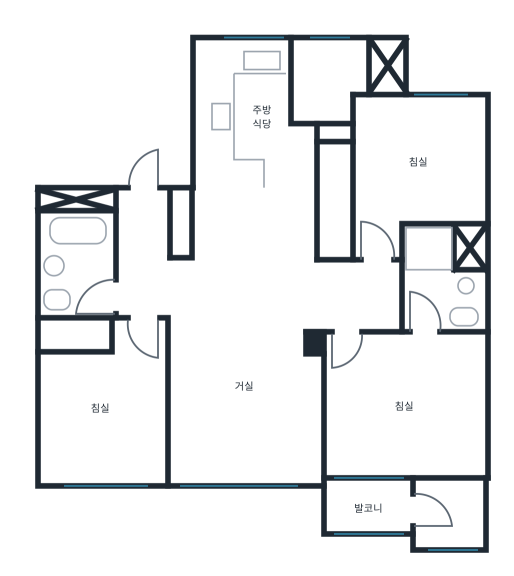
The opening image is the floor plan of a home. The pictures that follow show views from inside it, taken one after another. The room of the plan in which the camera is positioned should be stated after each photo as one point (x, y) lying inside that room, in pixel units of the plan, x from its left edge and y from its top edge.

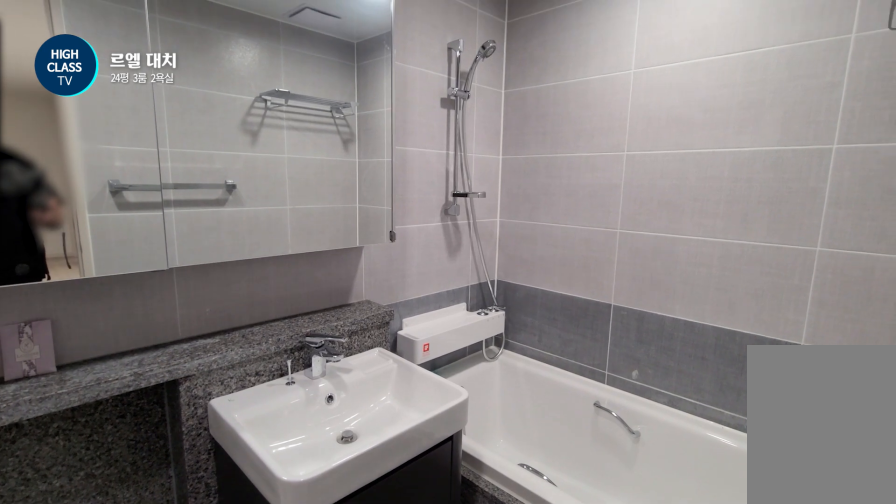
(74, 264)
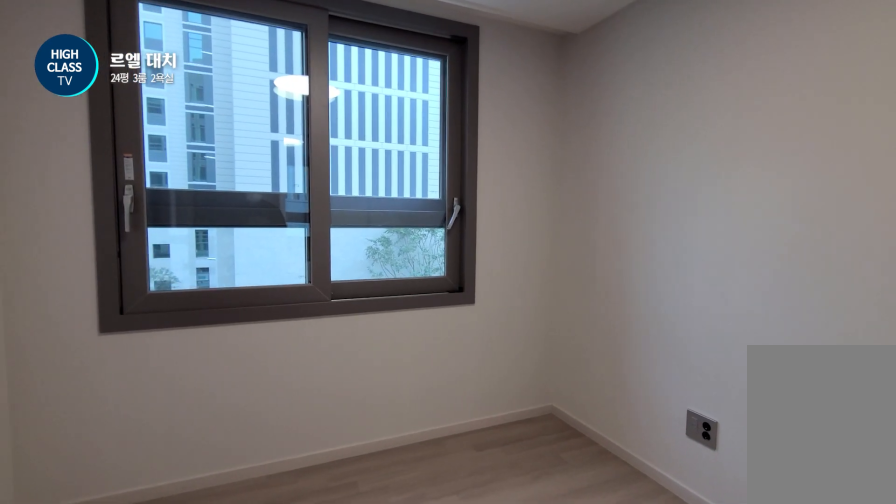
(104, 401)
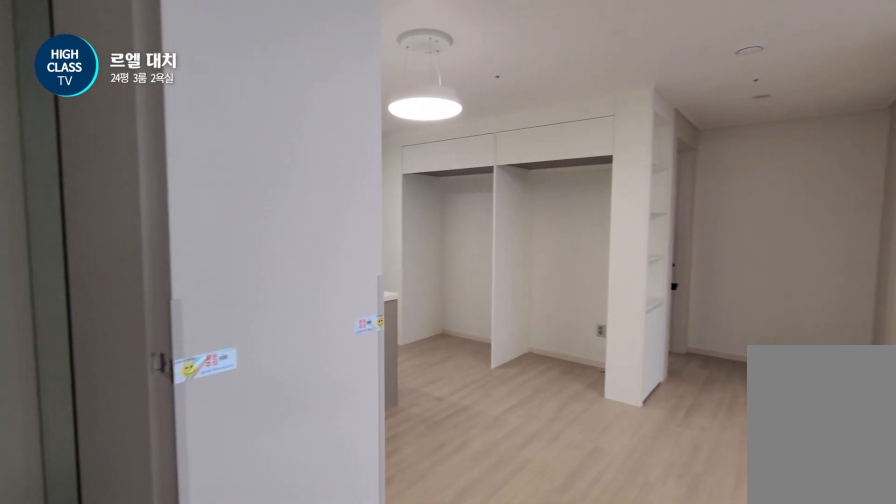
(244, 371)
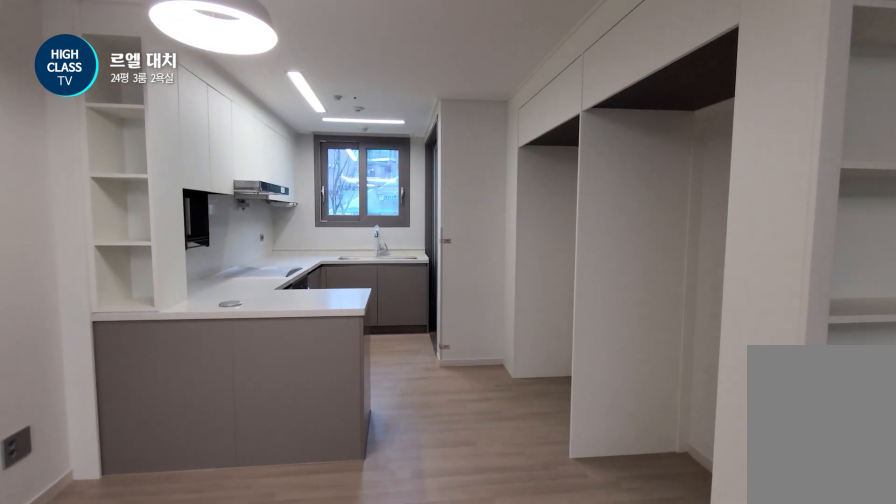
(244, 371)
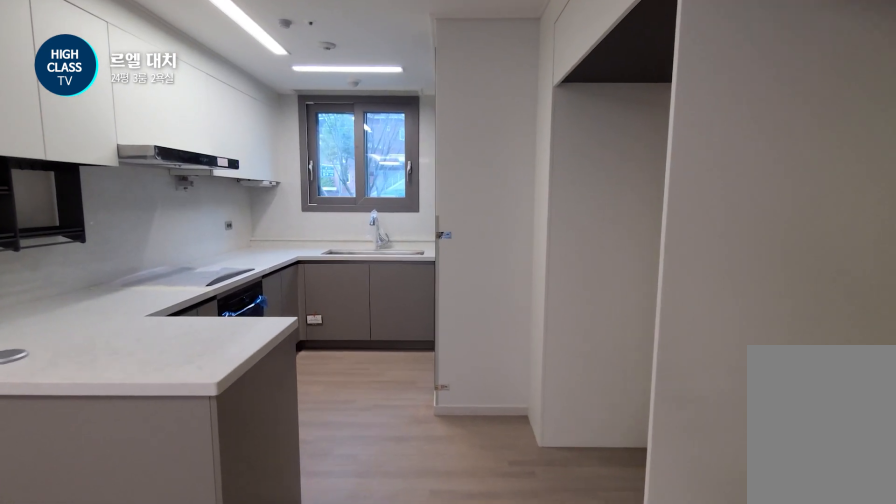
(262, 160)
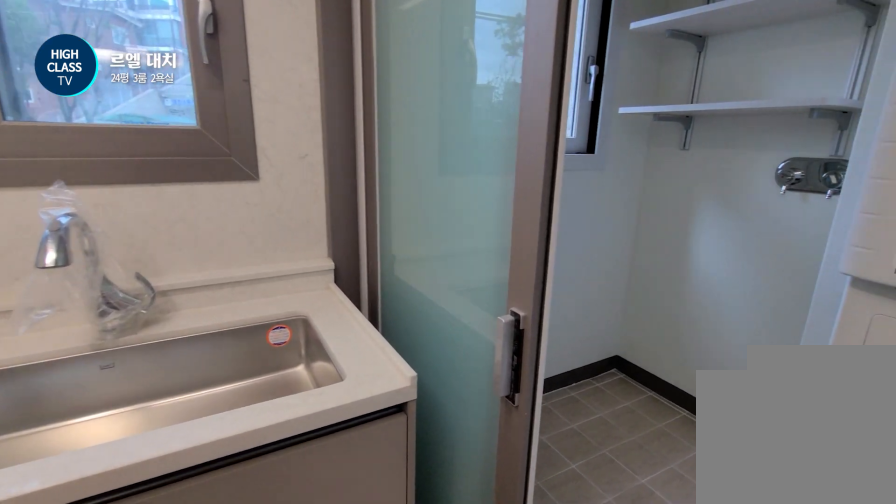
(262, 160)
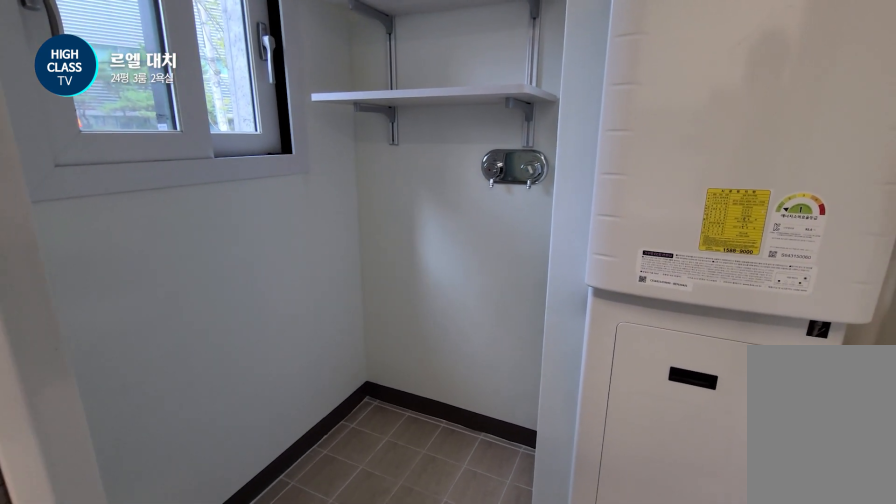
(328, 73)
